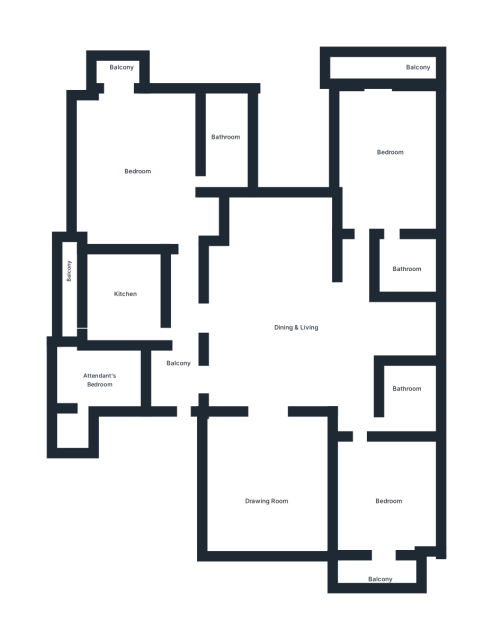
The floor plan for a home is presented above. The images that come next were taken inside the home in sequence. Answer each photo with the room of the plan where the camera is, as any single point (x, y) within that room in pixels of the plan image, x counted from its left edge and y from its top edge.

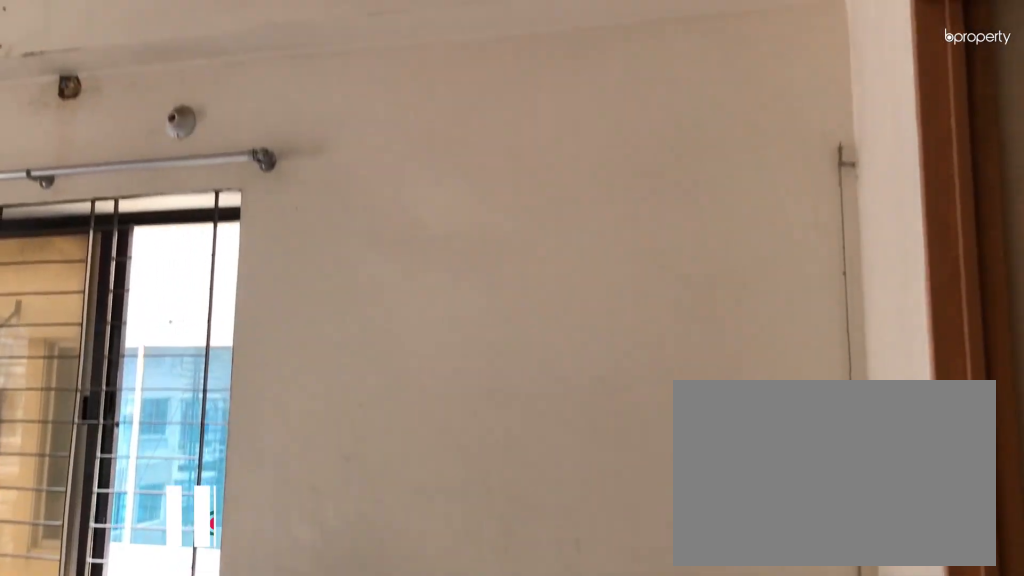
(388, 151)
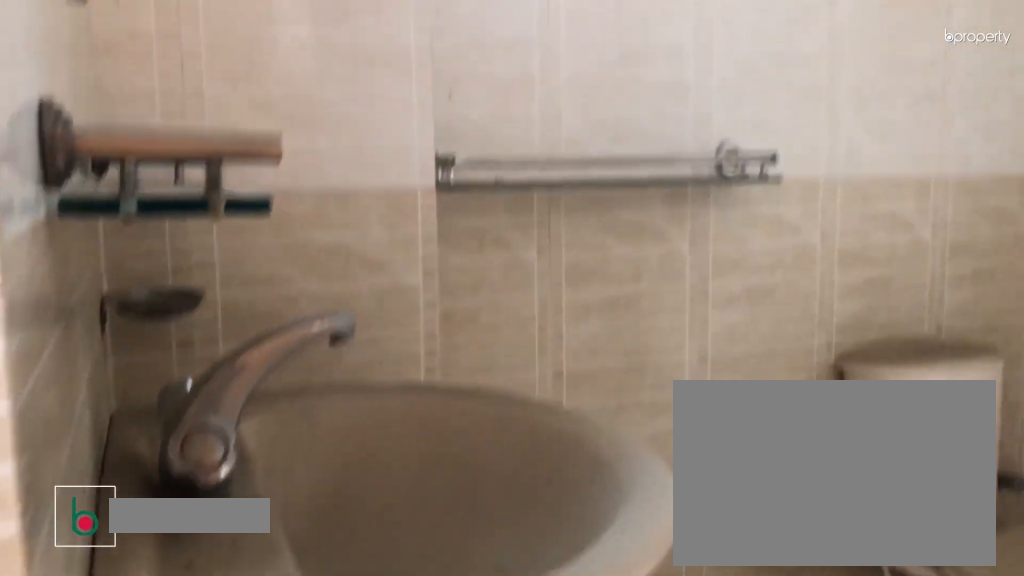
(407, 272)
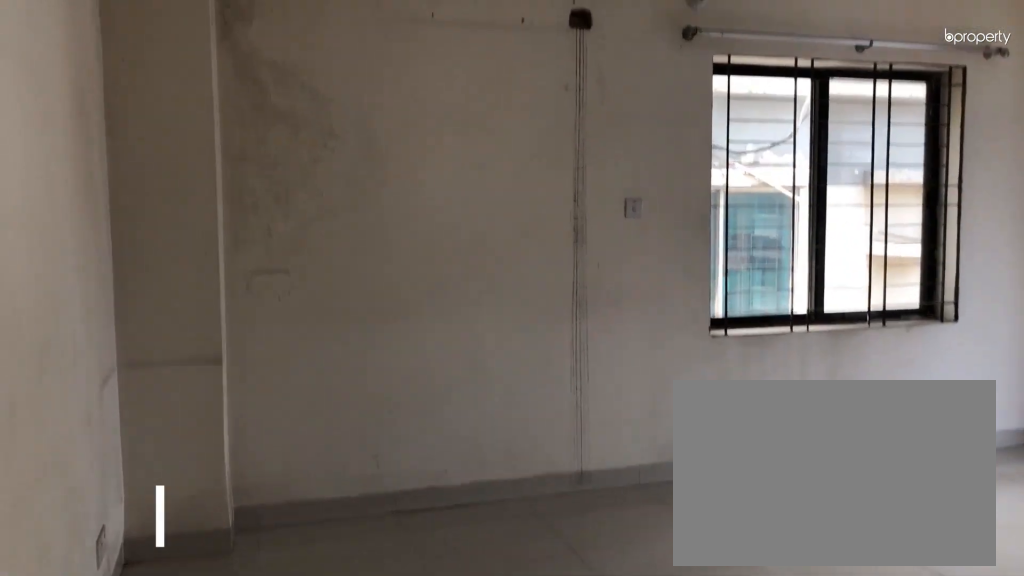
(138, 167)
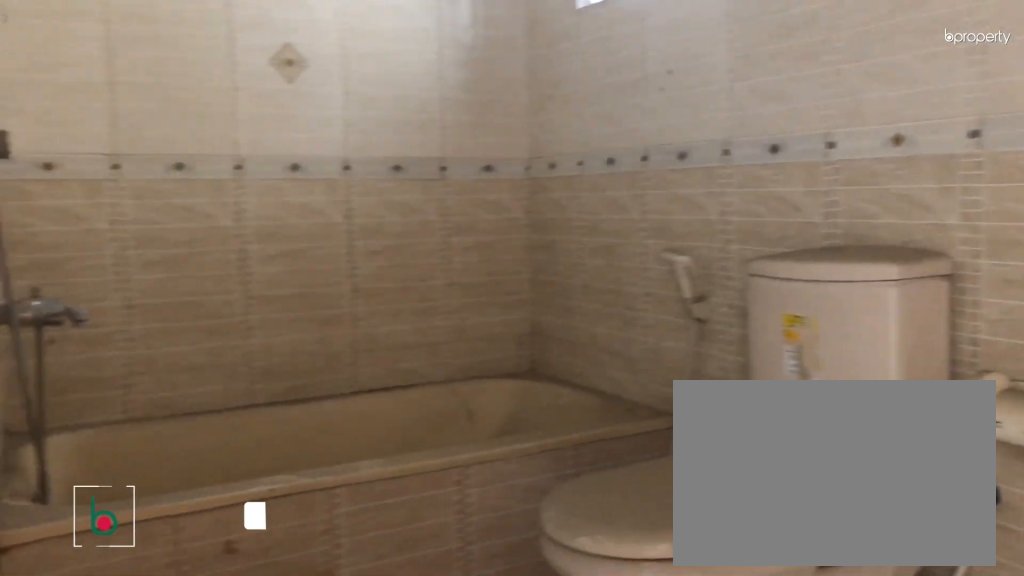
(225, 137)
